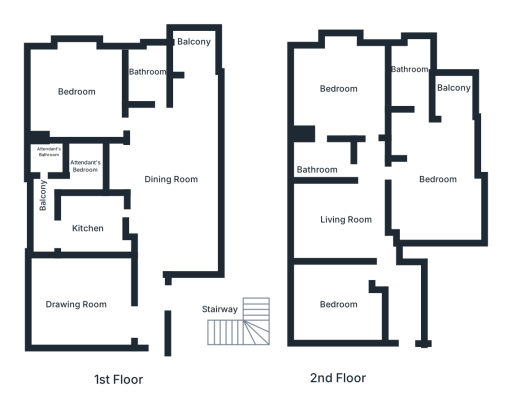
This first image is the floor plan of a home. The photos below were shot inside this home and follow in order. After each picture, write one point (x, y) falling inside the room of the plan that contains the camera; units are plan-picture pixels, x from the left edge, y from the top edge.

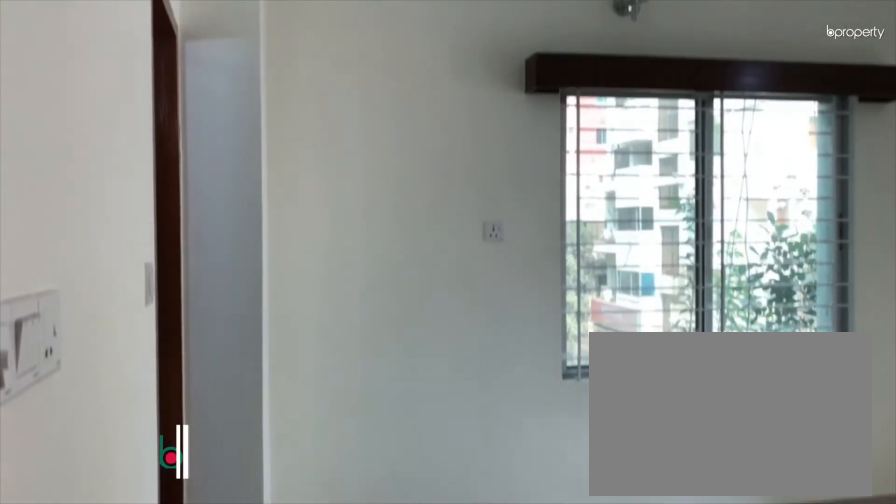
(331, 83)
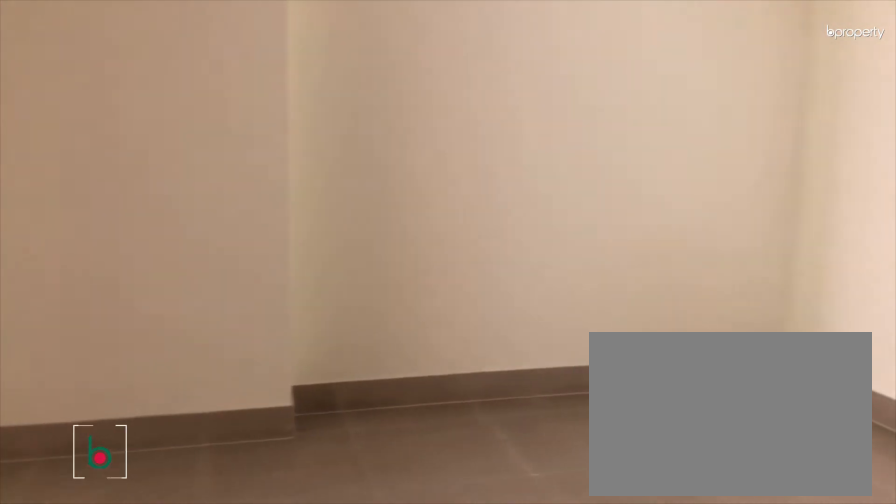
(437, 191)
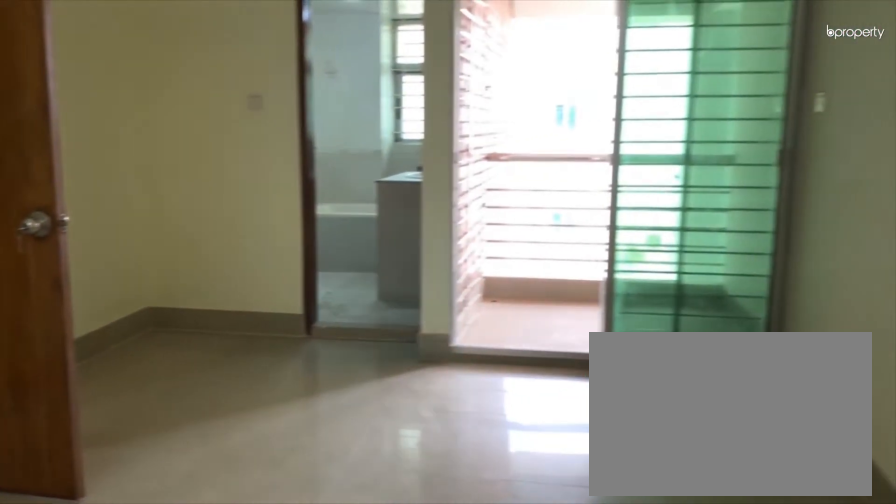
(437, 191)
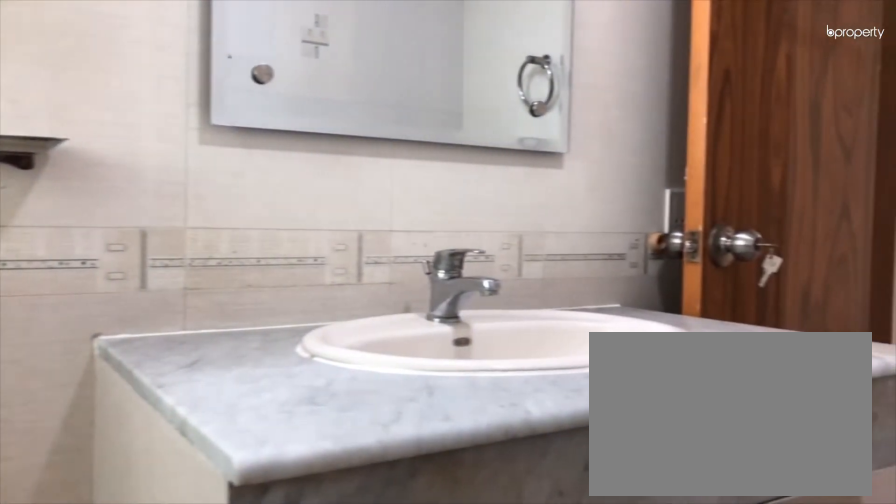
(407, 75)
